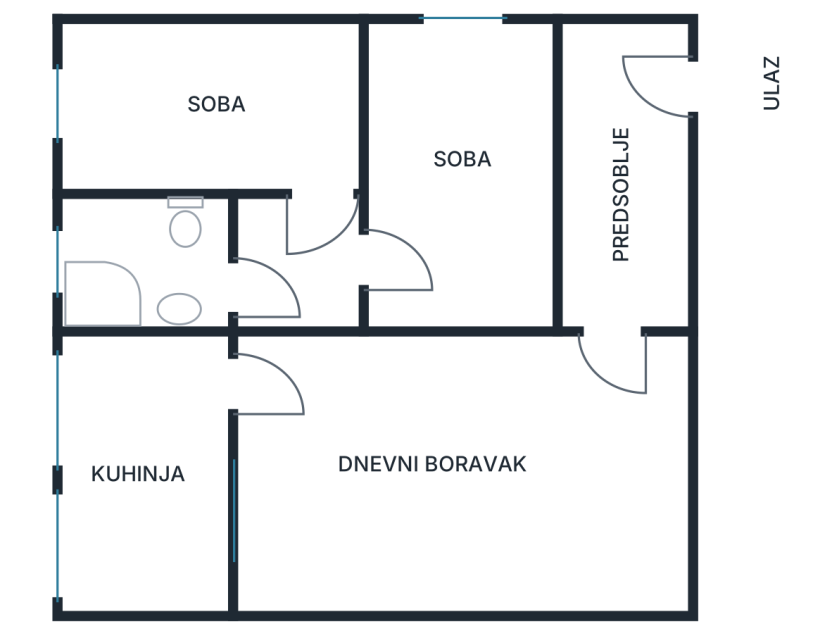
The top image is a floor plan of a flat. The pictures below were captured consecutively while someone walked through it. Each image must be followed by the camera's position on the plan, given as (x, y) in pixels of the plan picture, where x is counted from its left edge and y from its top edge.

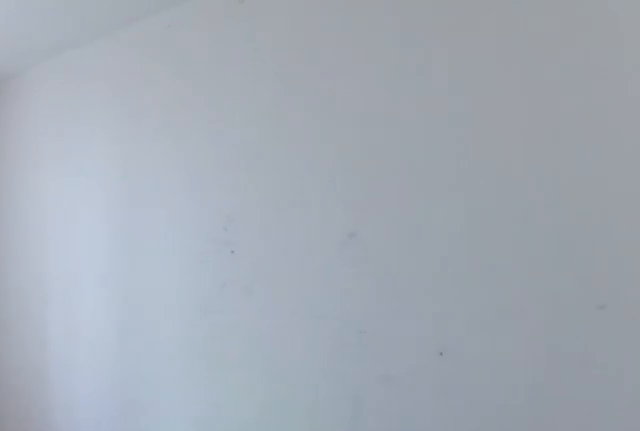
(345, 165)
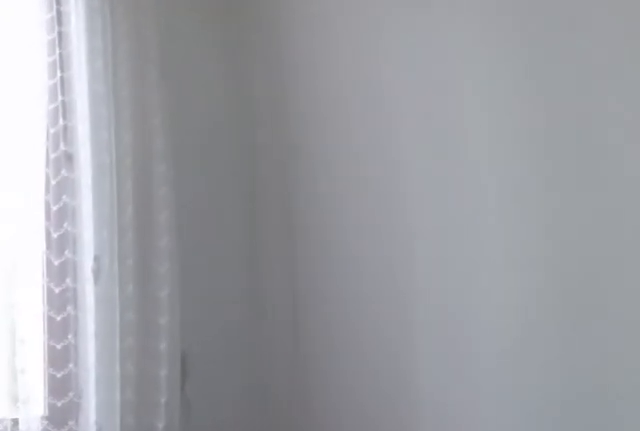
(214, 139)
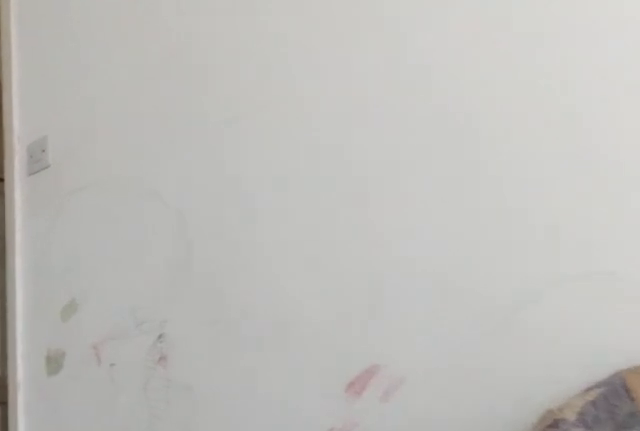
(171, 97)
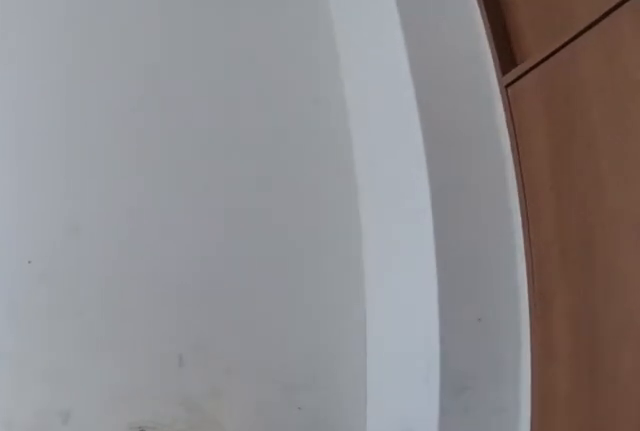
(369, 249)
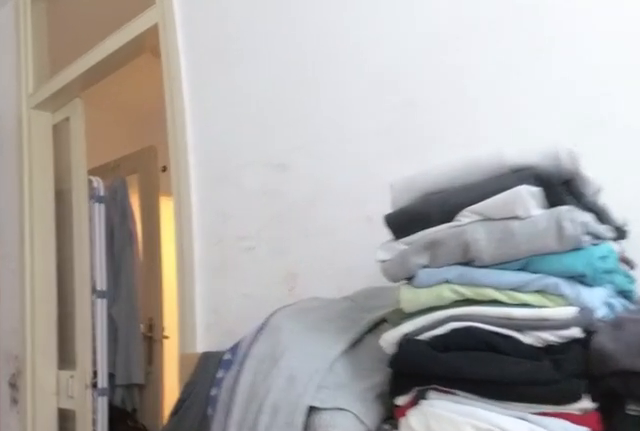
(461, 76)
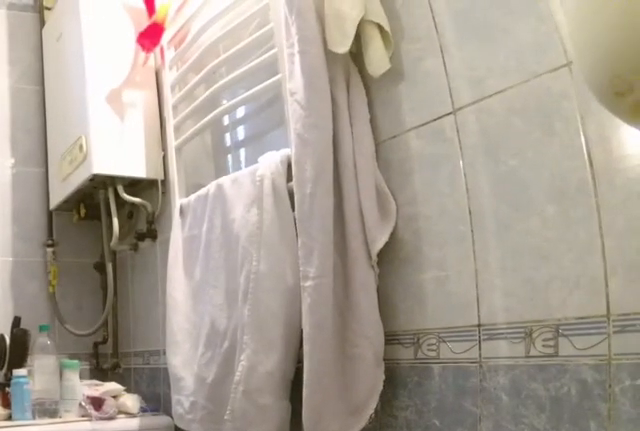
(249, 275)
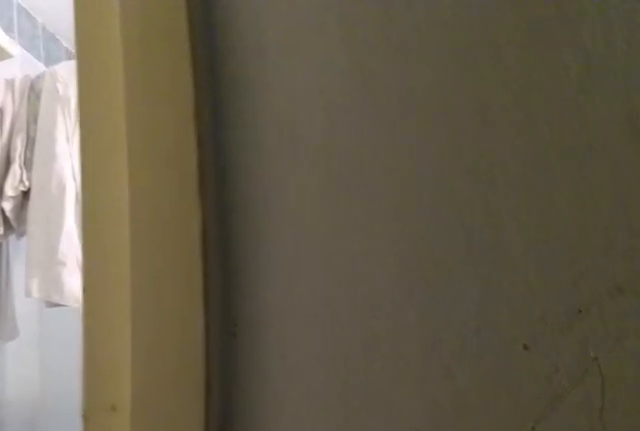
(271, 255)
